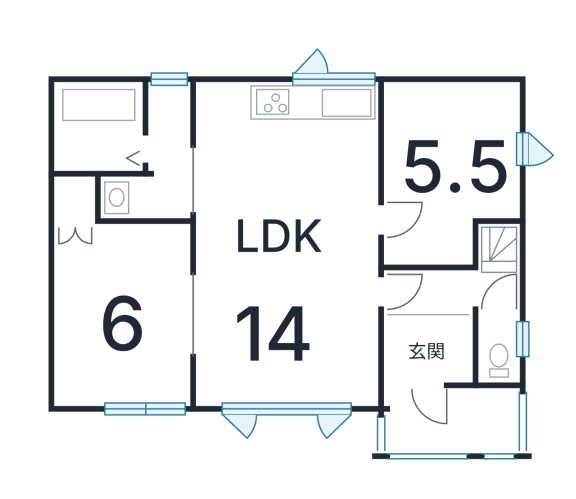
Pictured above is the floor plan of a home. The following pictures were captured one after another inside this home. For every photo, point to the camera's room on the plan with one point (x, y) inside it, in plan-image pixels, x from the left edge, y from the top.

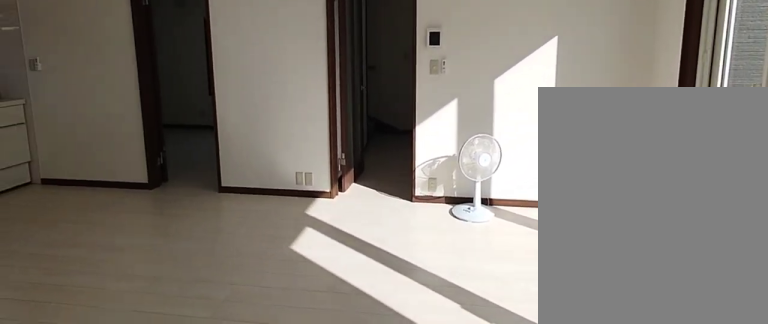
(285, 321)
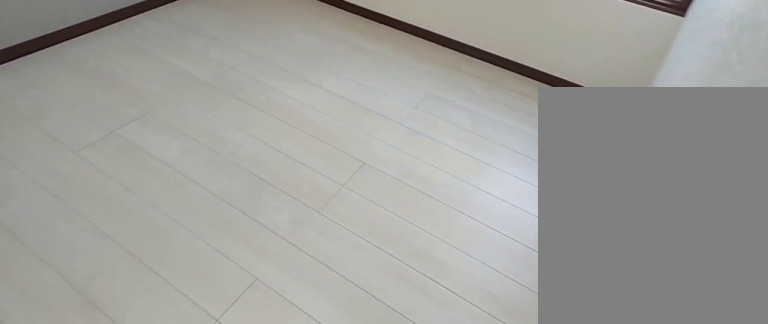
(455, 149)
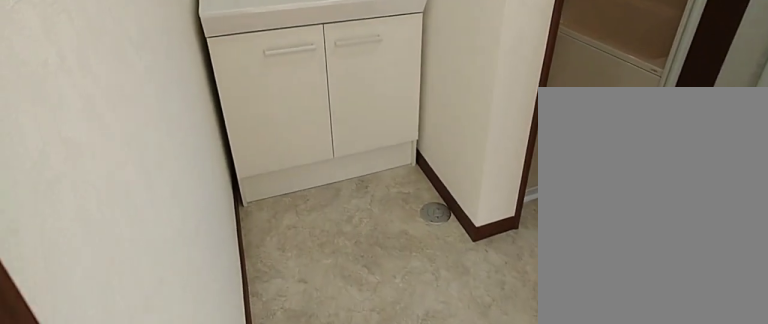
(170, 170)
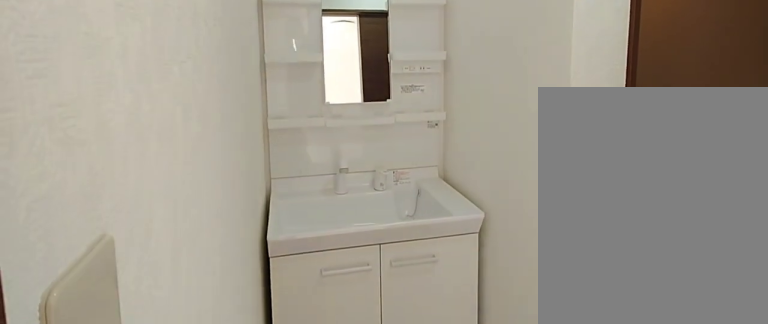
(170, 170)
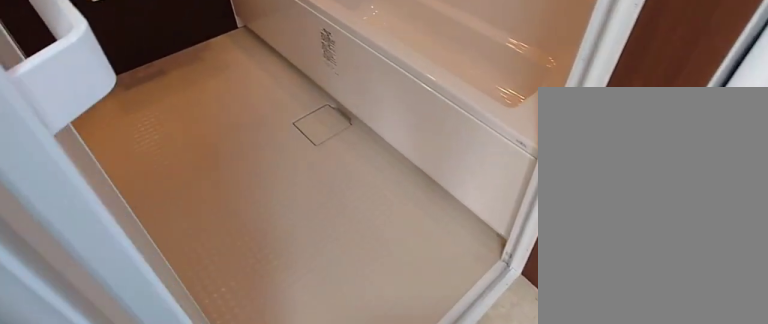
(96, 147)
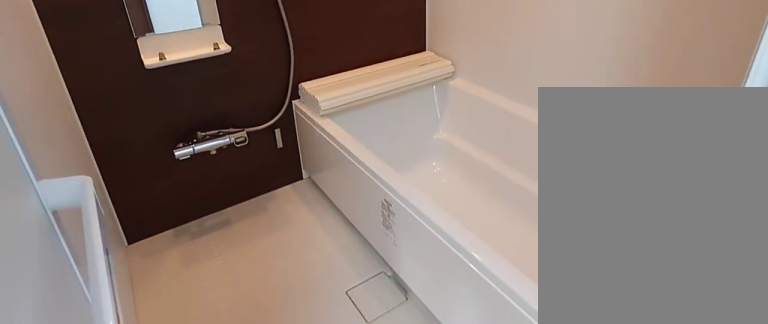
(96, 147)
